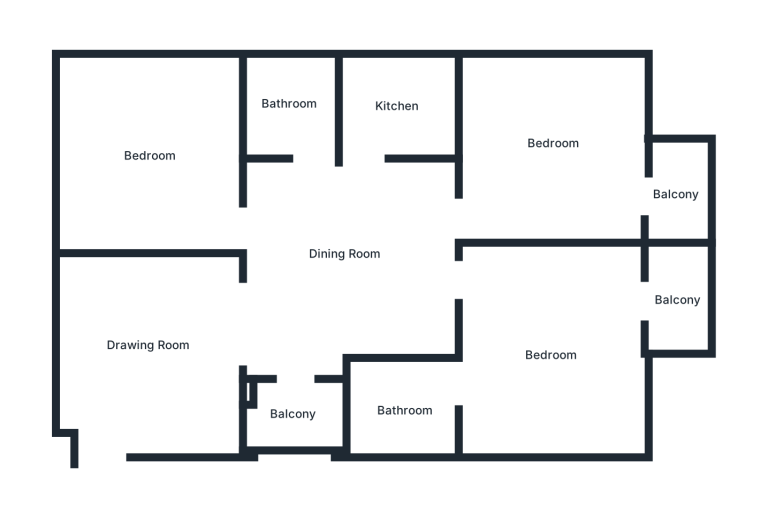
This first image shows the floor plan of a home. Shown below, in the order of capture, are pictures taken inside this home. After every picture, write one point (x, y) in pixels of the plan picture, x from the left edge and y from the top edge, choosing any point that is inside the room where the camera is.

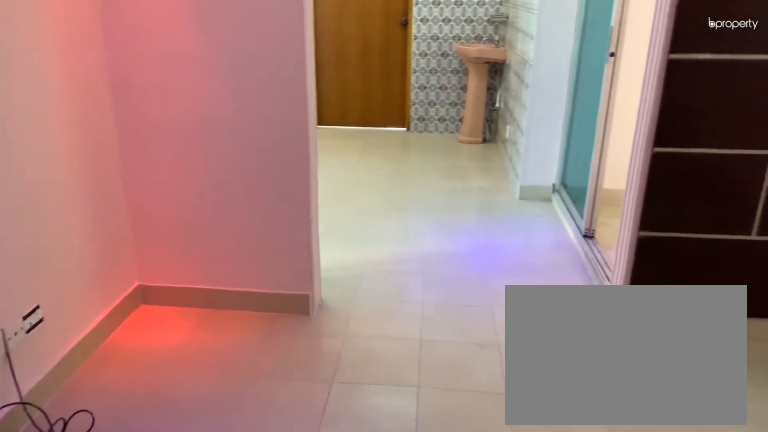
(146, 346)
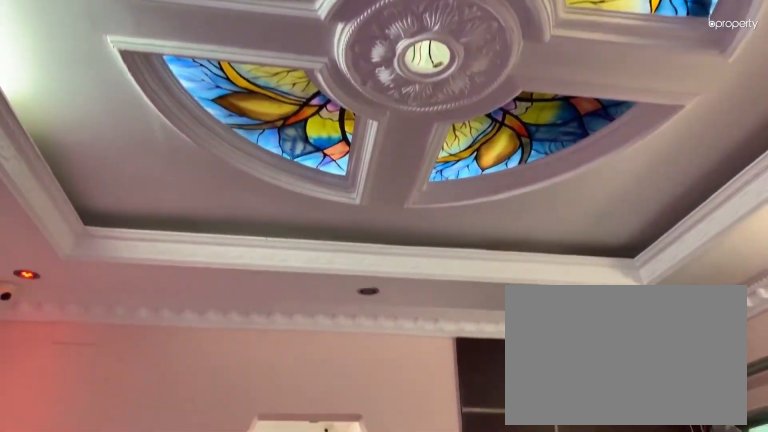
(146, 346)
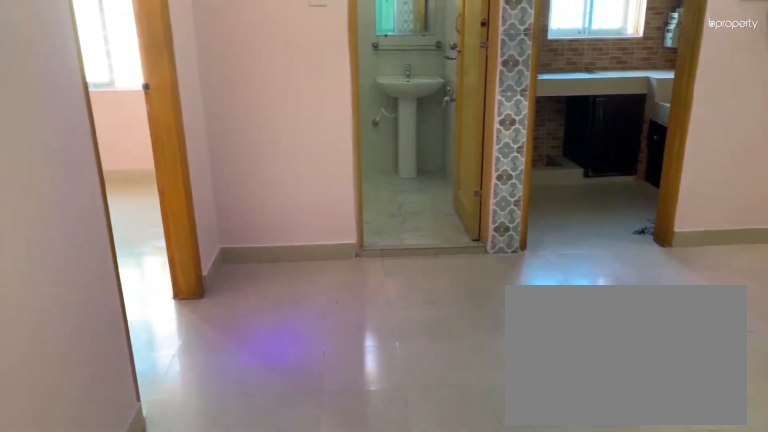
(342, 253)
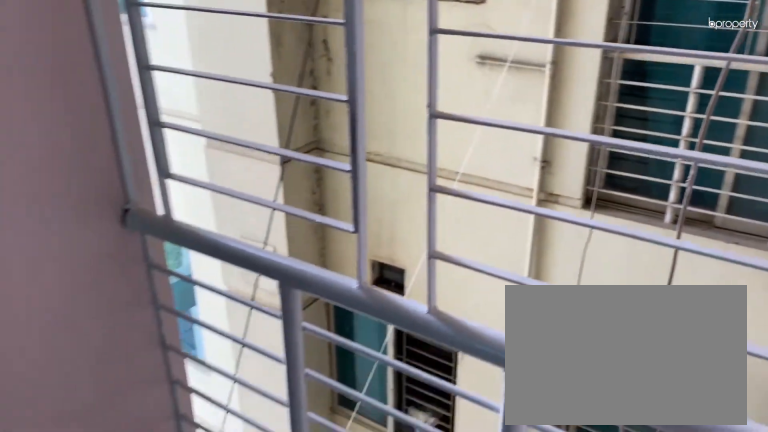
(294, 420)
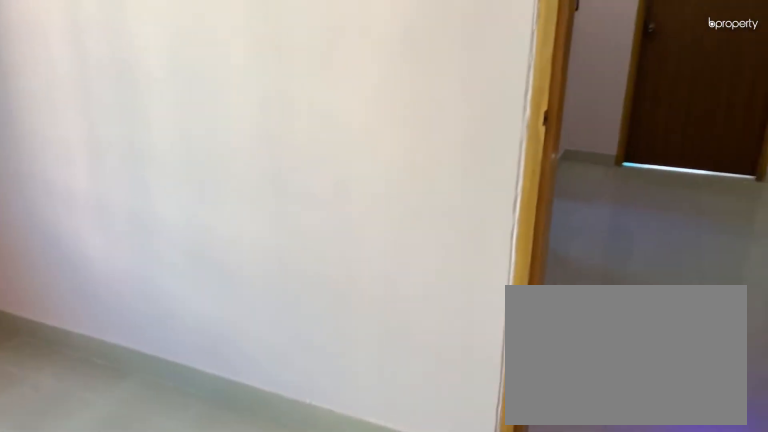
(153, 153)
